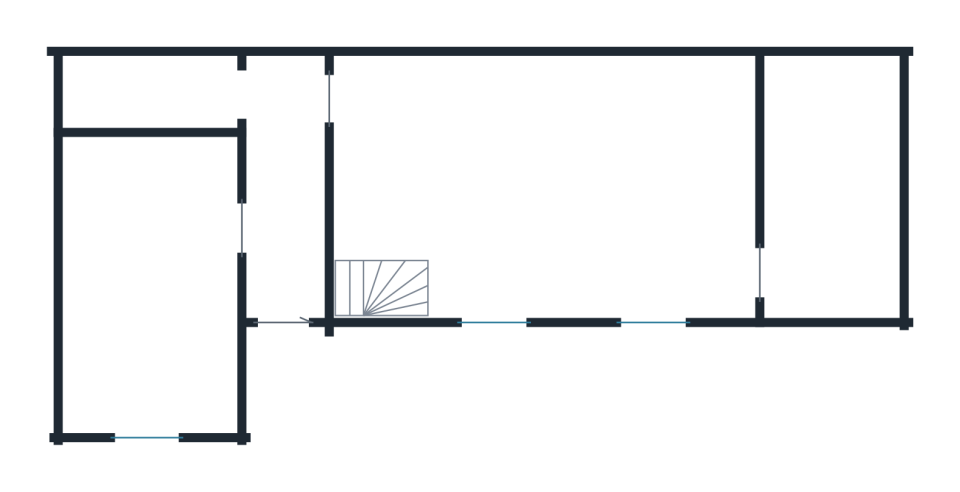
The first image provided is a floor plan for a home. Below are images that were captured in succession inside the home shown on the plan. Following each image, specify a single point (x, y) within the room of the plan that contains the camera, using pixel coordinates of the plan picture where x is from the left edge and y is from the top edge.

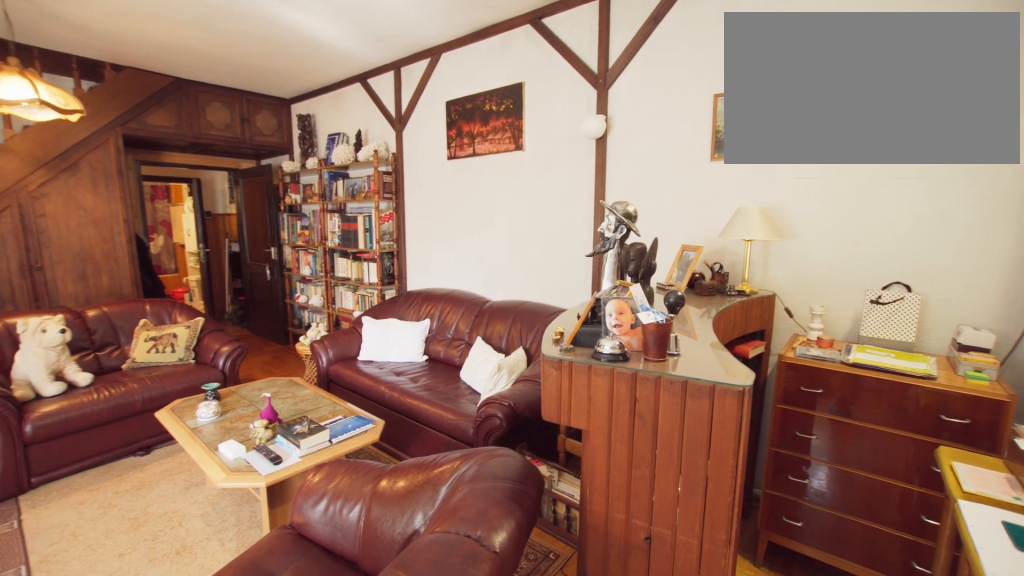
(555, 205)
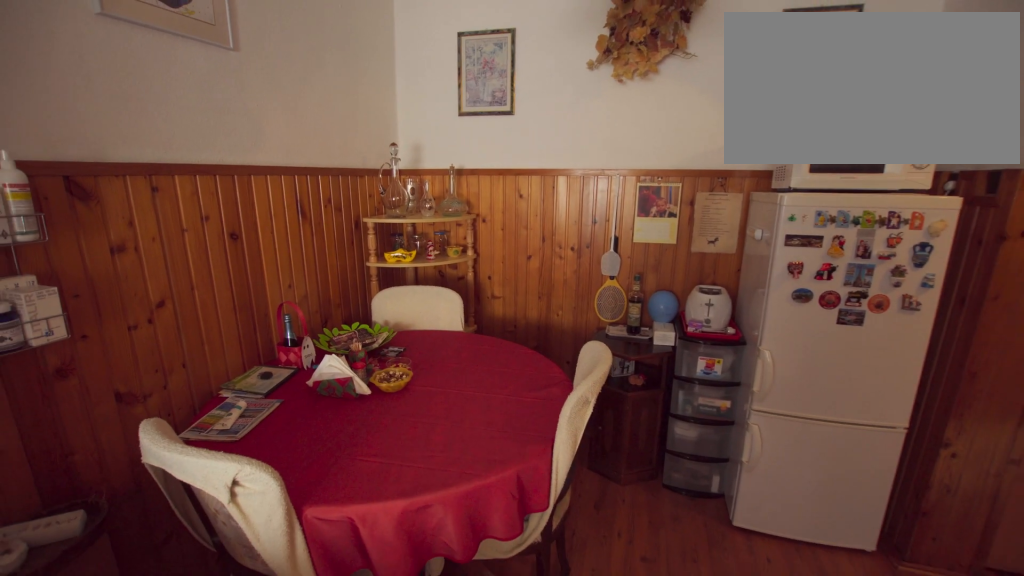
(154, 293)
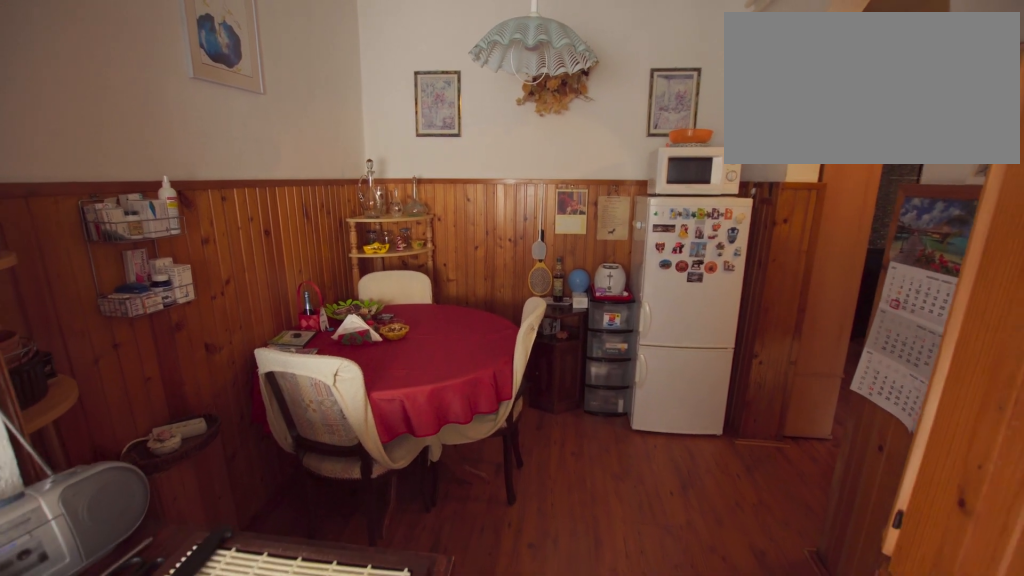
(154, 293)
